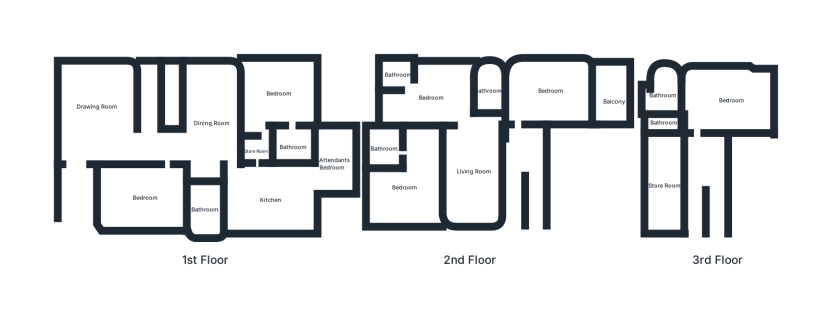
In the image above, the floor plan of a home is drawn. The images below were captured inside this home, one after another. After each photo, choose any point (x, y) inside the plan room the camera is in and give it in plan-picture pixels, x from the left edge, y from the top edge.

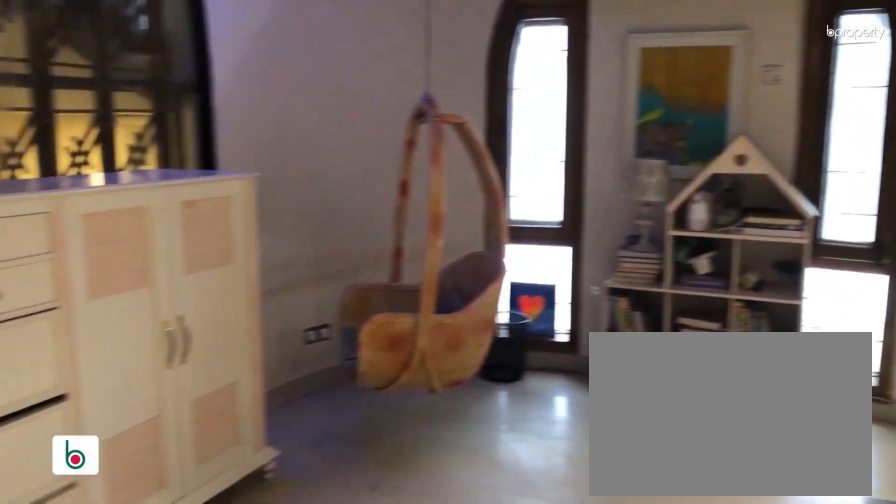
(472, 172)
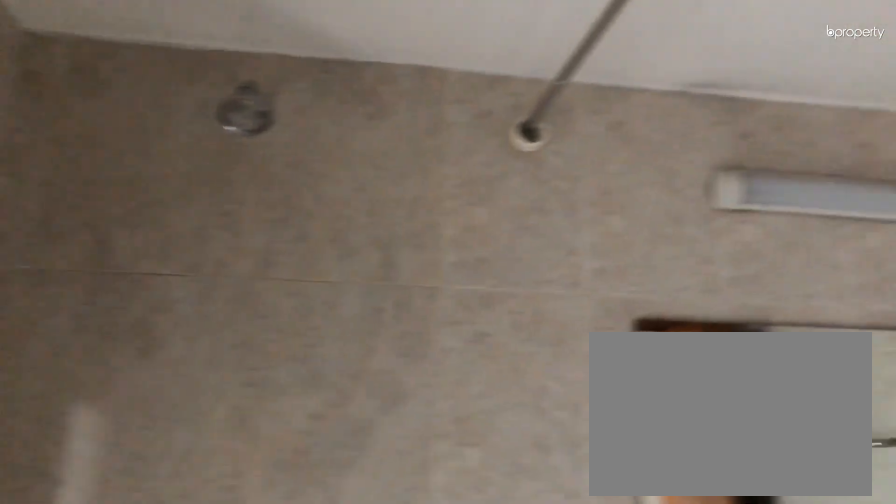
(396, 75)
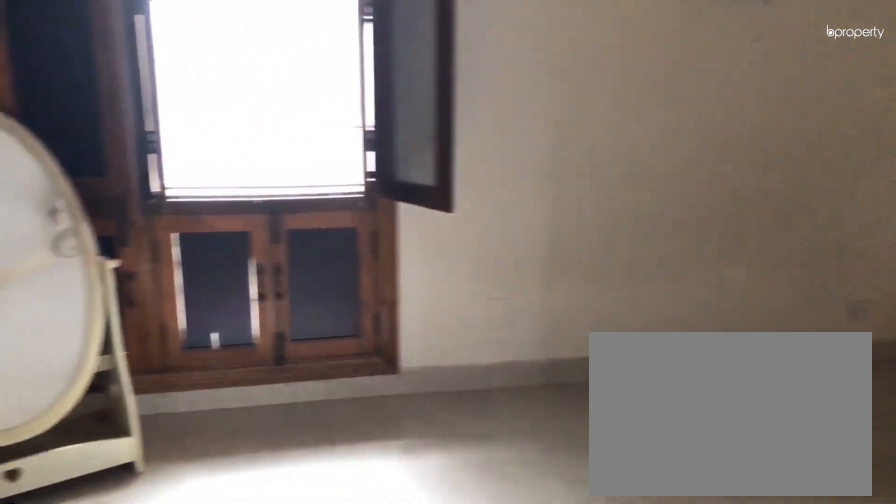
(403, 188)
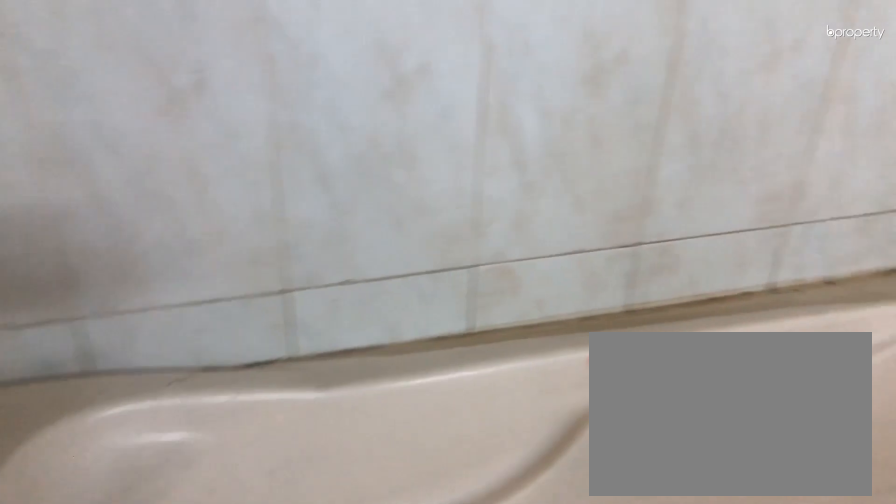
(381, 150)
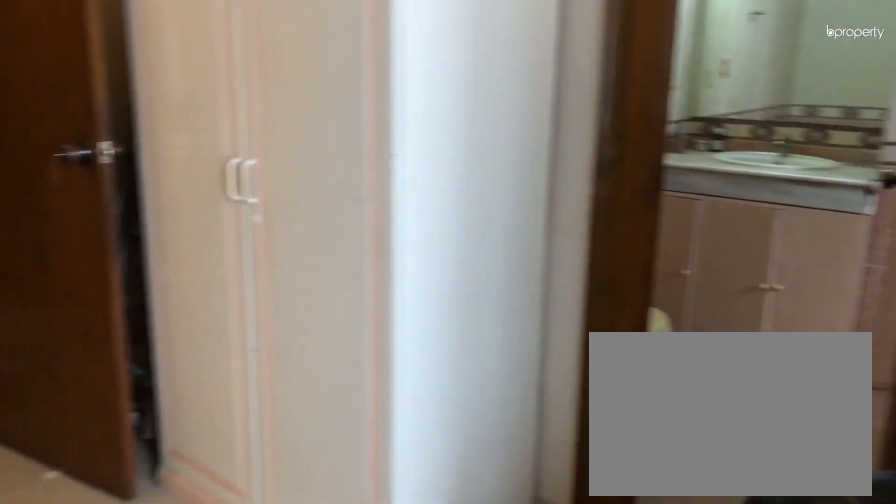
(730, 101)
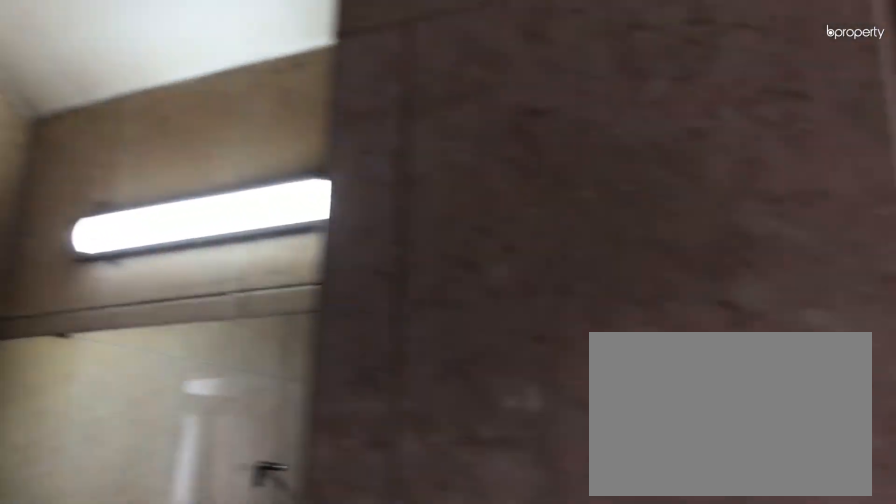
(661, 95)
